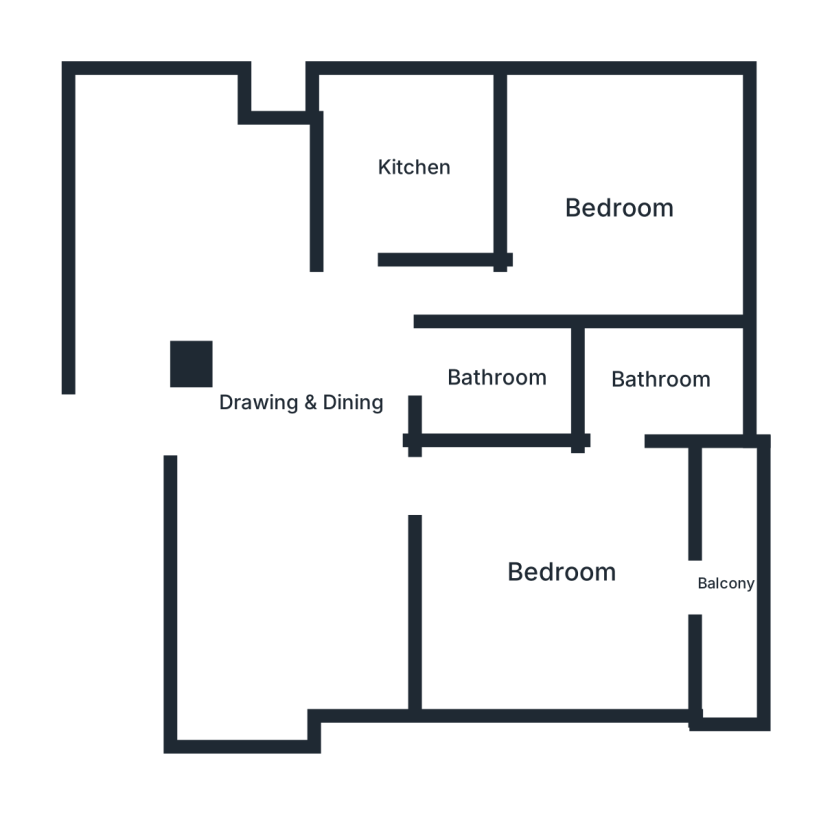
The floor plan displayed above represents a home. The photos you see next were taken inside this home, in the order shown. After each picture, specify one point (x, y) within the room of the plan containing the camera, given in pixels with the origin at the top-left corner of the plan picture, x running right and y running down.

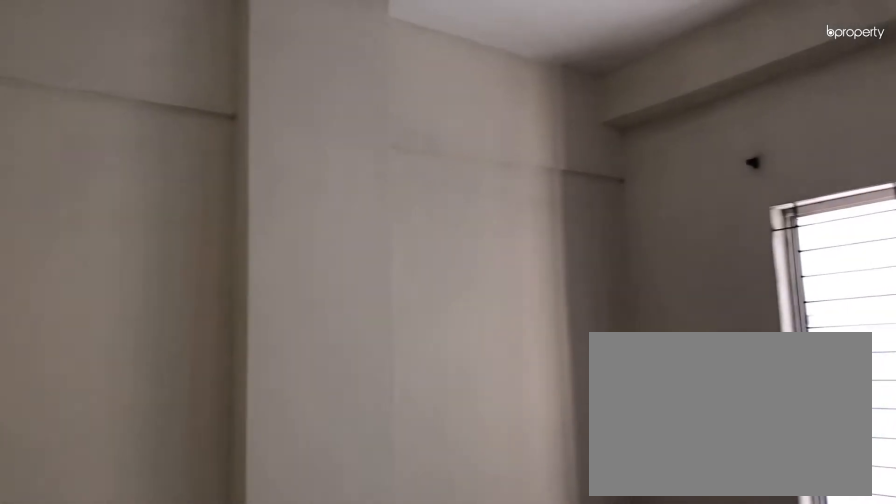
(621, 206)
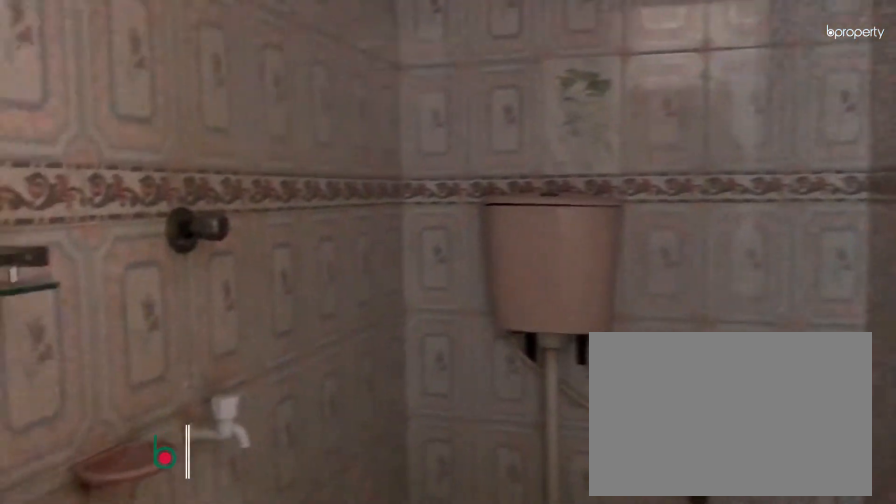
(500, 377)
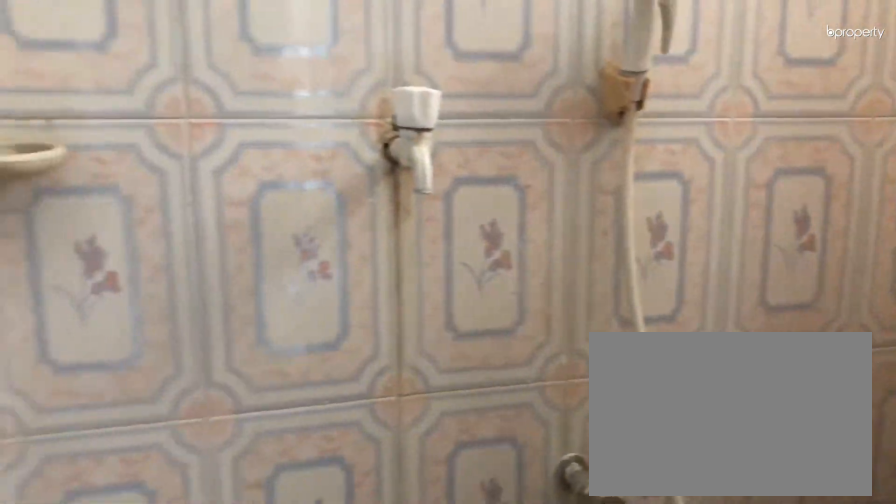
(663, 379)
